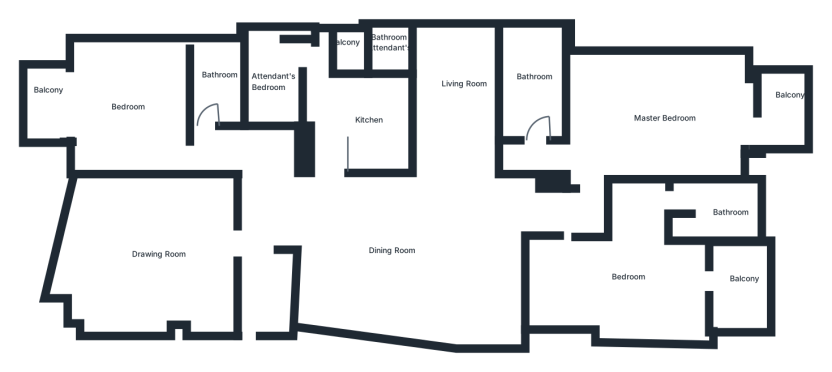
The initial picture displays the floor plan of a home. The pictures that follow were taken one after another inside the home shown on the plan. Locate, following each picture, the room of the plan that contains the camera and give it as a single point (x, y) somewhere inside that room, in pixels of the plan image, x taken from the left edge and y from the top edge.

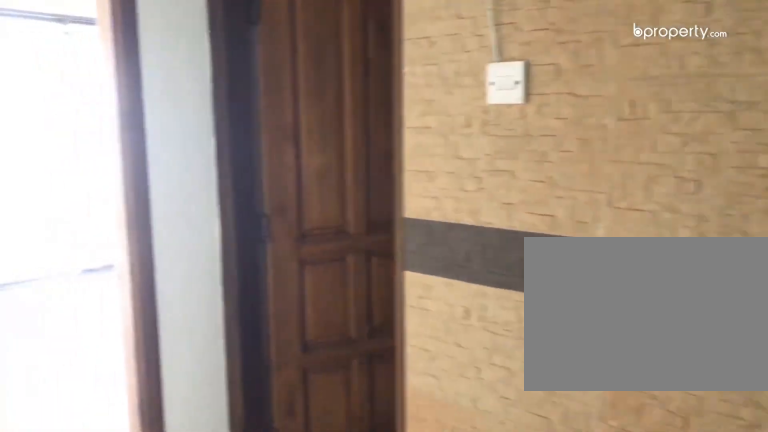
(219, 151)
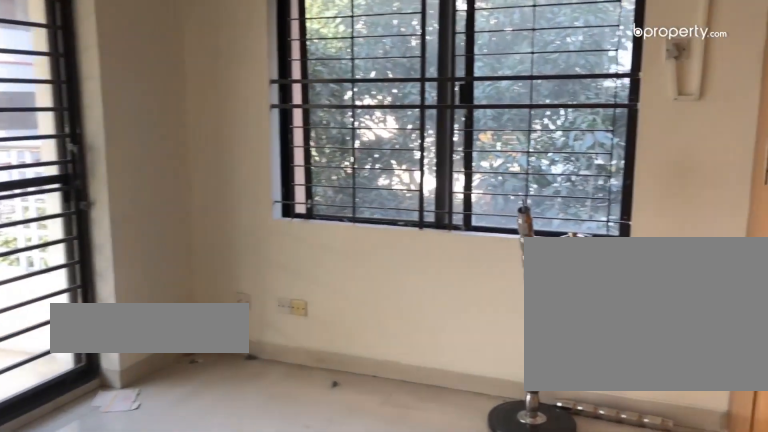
(134, 112)
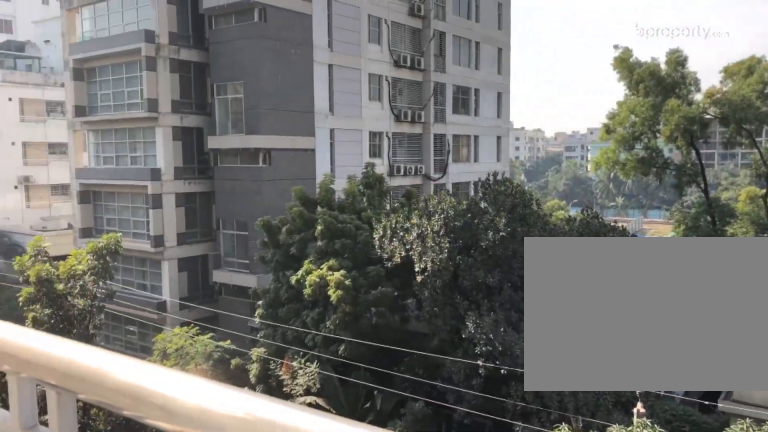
(44, 106)
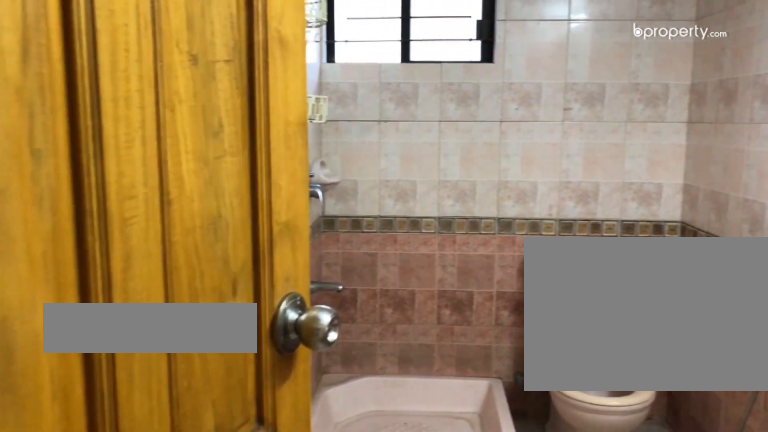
(211, 92)
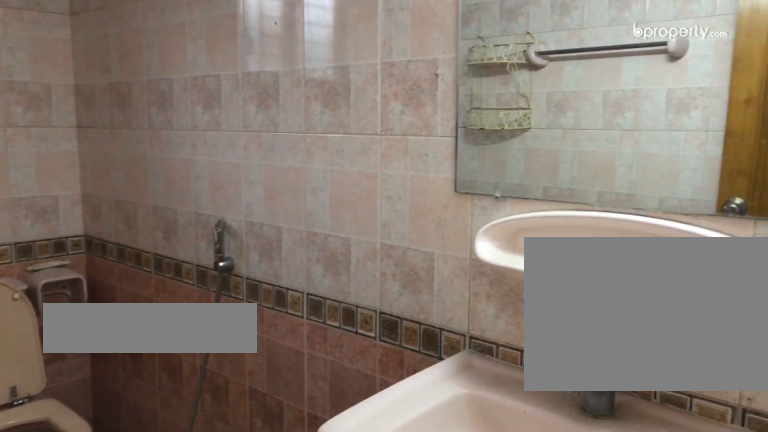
(211, 92)
